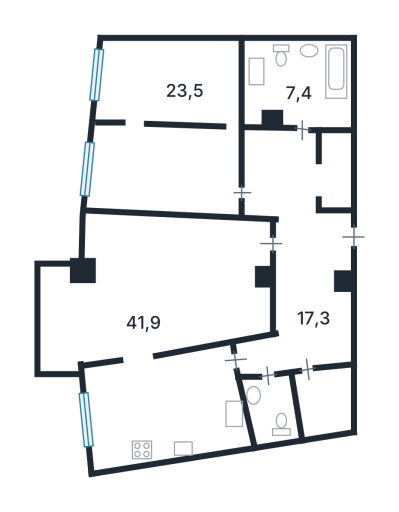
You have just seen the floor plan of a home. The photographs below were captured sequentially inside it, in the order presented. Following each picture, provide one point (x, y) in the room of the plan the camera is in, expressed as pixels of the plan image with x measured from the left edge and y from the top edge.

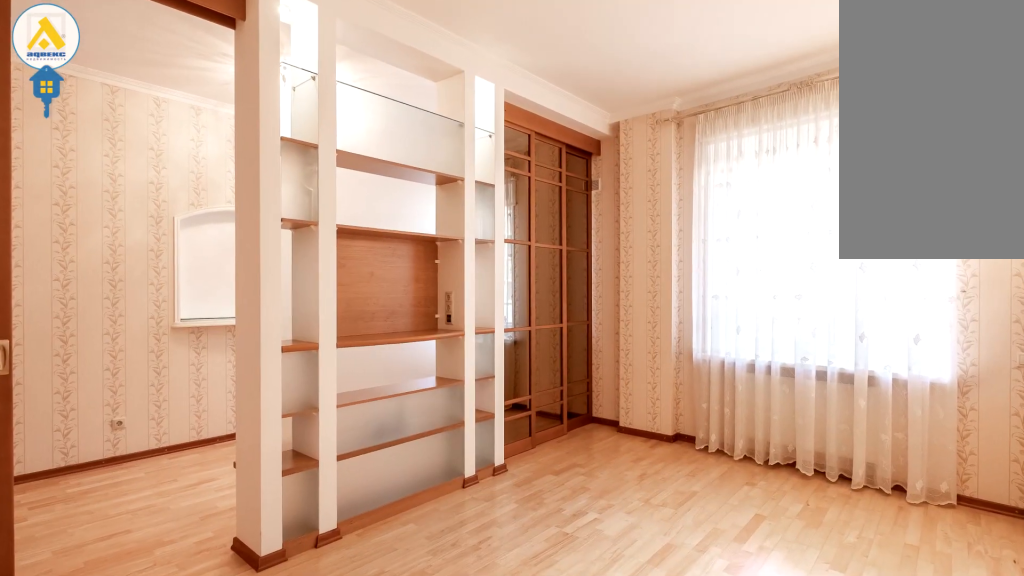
(176, 168)
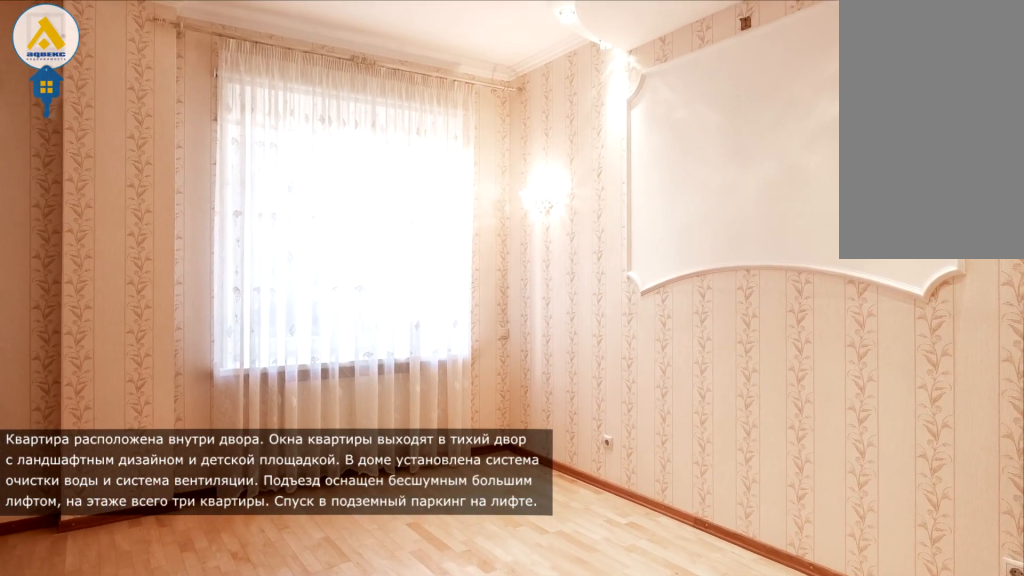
(181, 94)
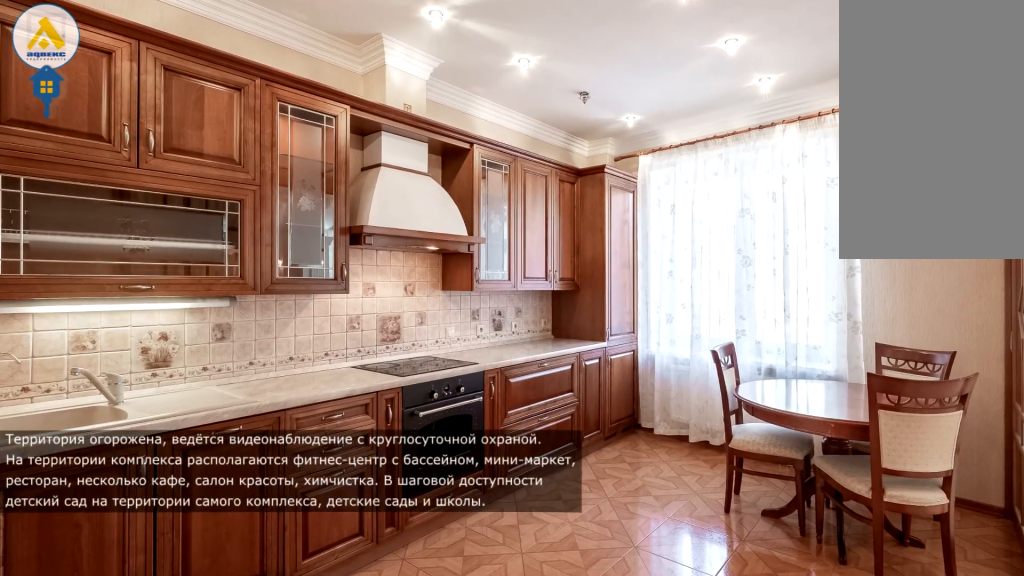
(156, 403)
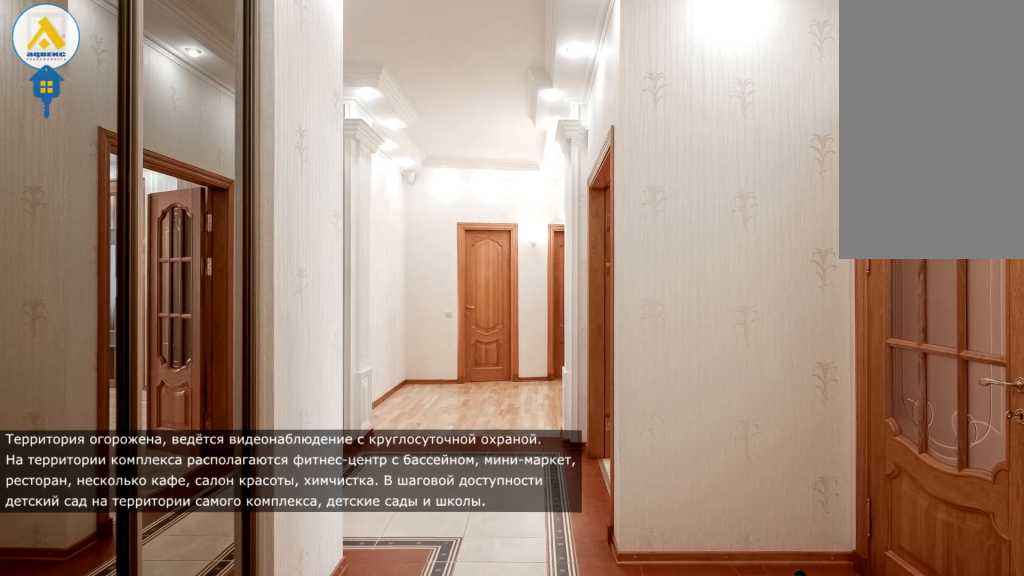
(283, 325)
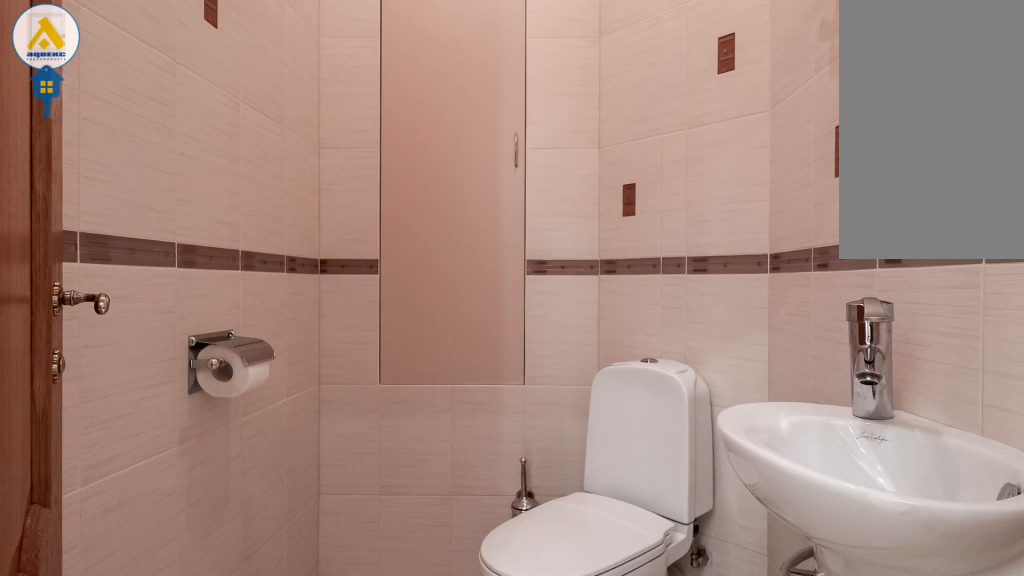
(274, 395)
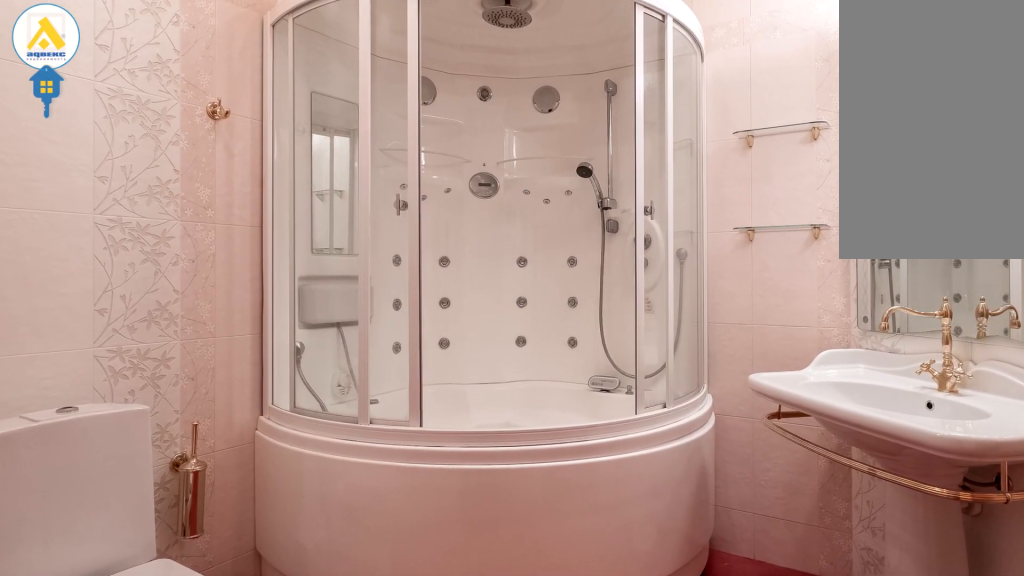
(298, 103)
